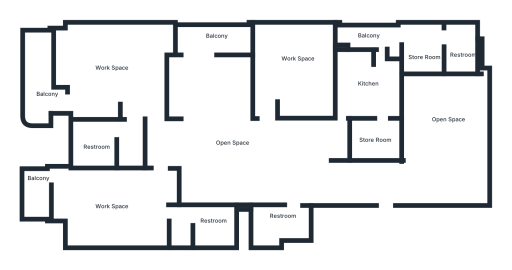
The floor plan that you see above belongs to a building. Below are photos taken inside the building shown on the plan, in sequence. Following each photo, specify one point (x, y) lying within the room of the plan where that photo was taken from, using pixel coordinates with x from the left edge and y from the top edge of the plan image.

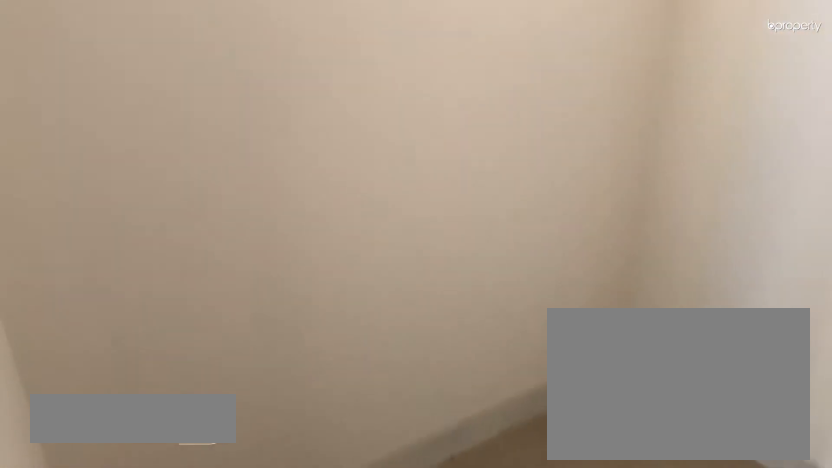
(376, 141)
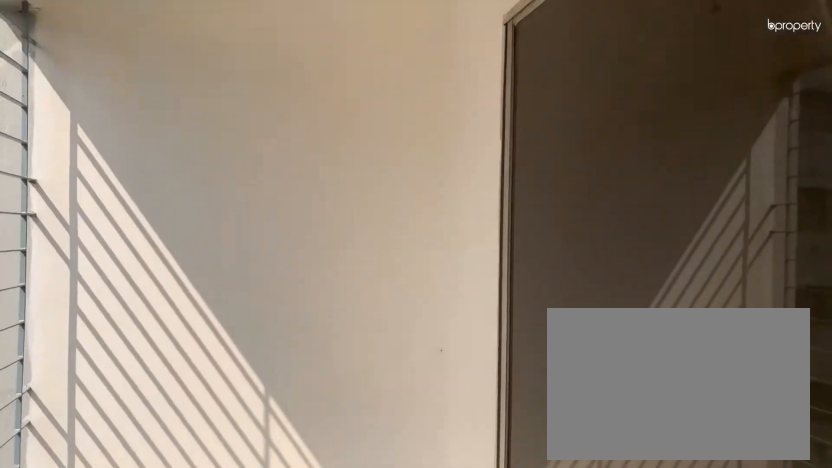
(207, 37)
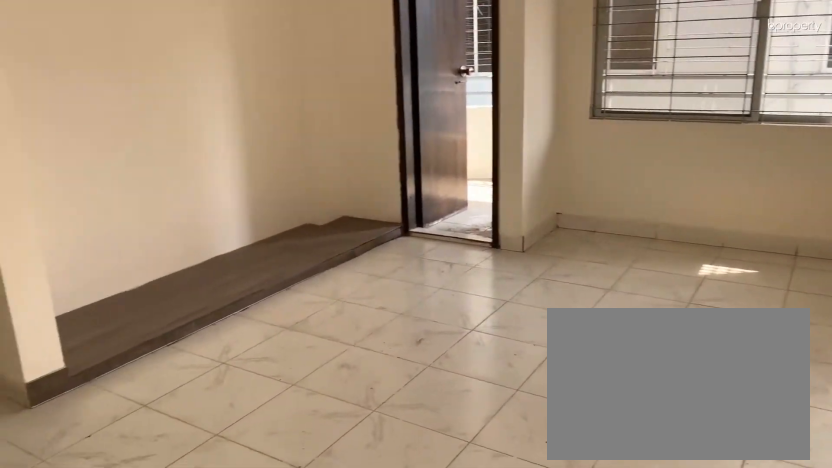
(121, 71)
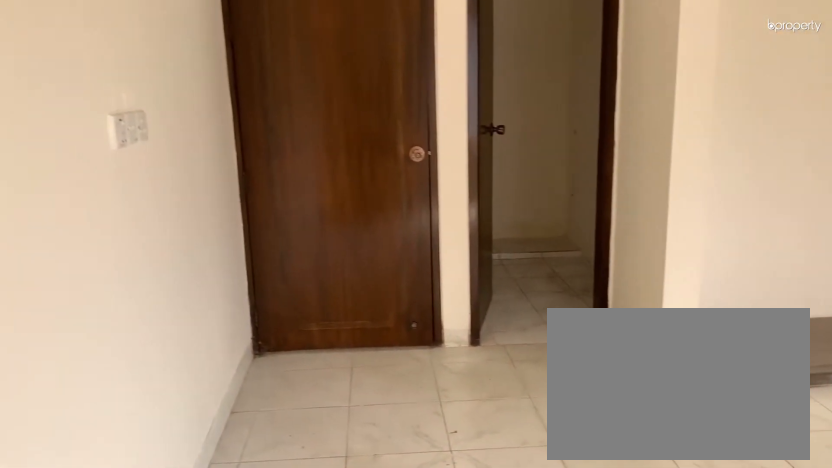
(121, 71)
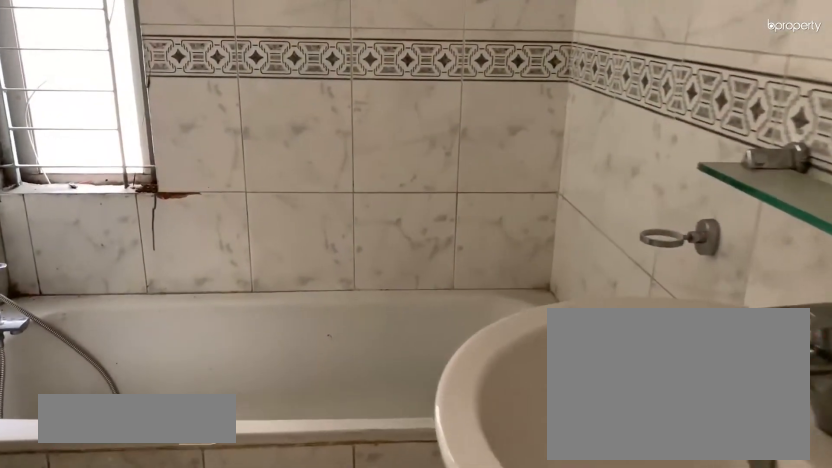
(101, 136)
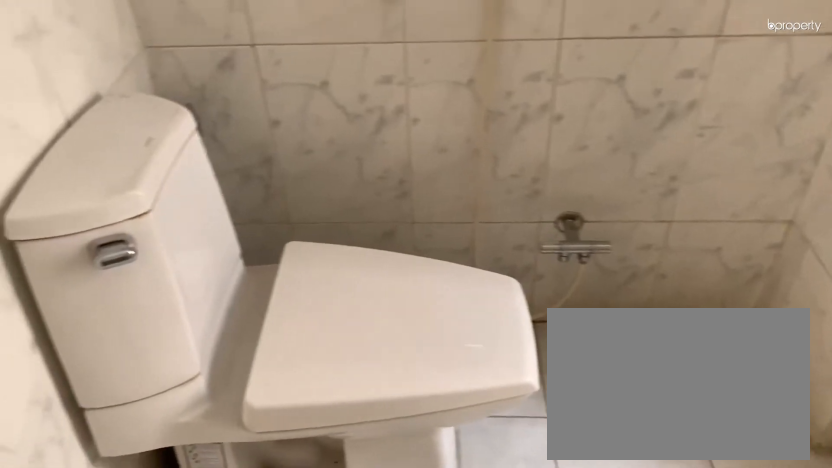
(101, 136)
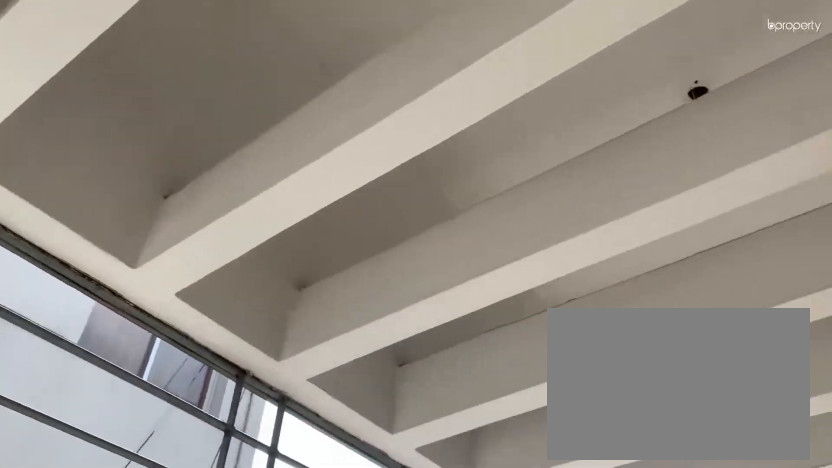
(37, 95)
